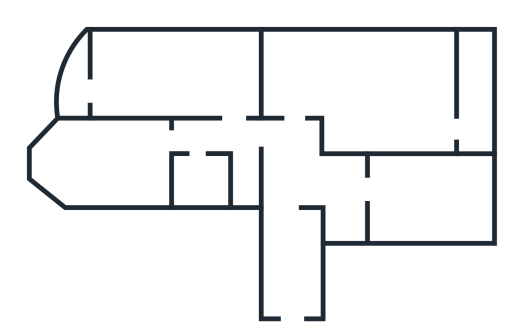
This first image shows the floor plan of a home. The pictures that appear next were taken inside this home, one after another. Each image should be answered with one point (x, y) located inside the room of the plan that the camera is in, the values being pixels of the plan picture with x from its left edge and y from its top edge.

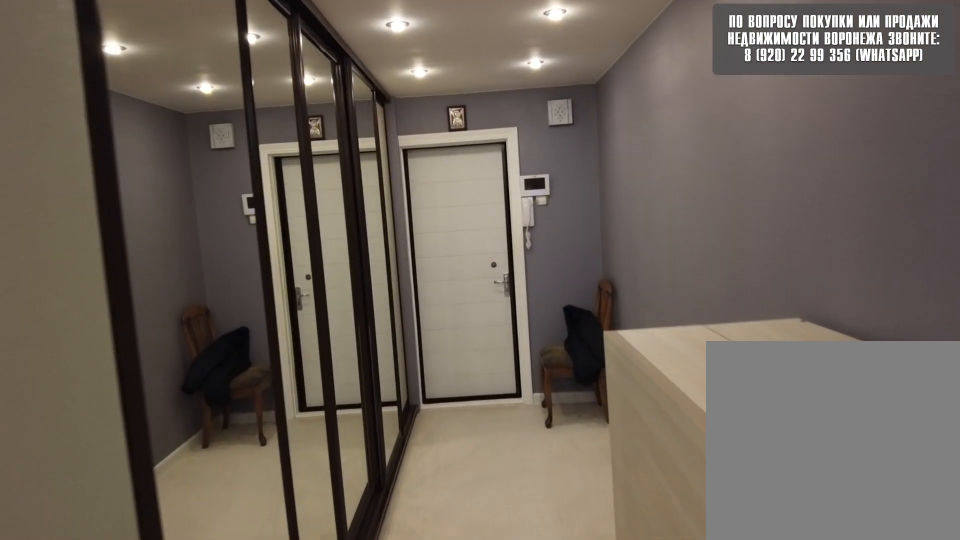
(295, 303)
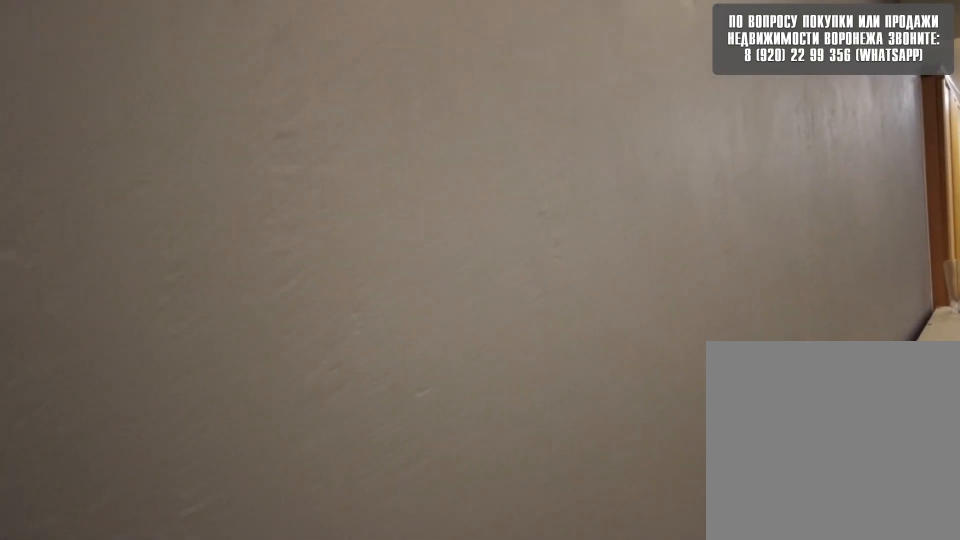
(295, 303)
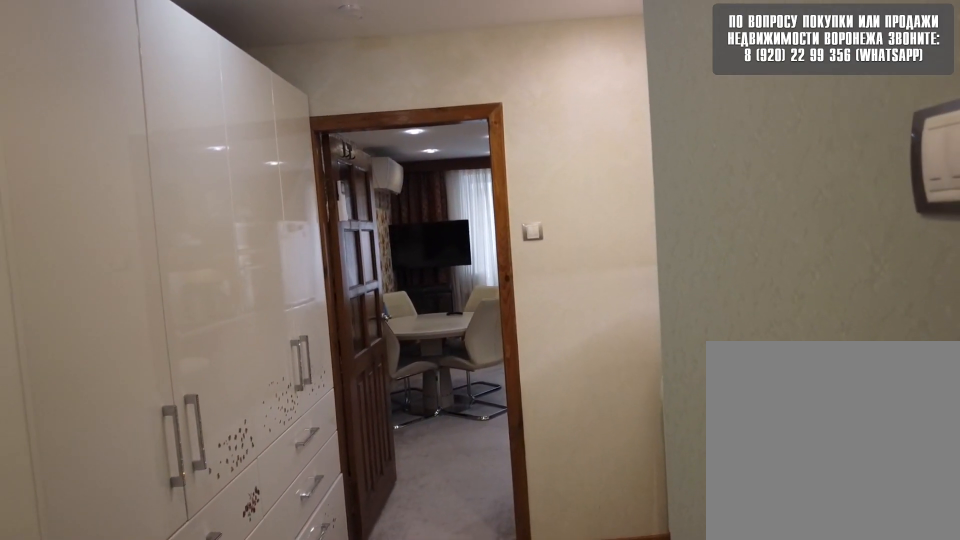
(295, 186)
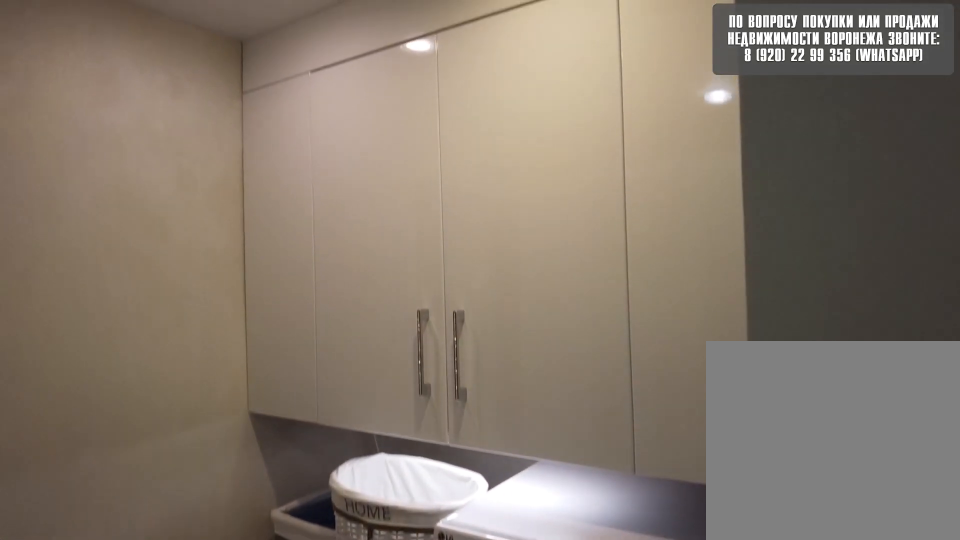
(350, 191)
